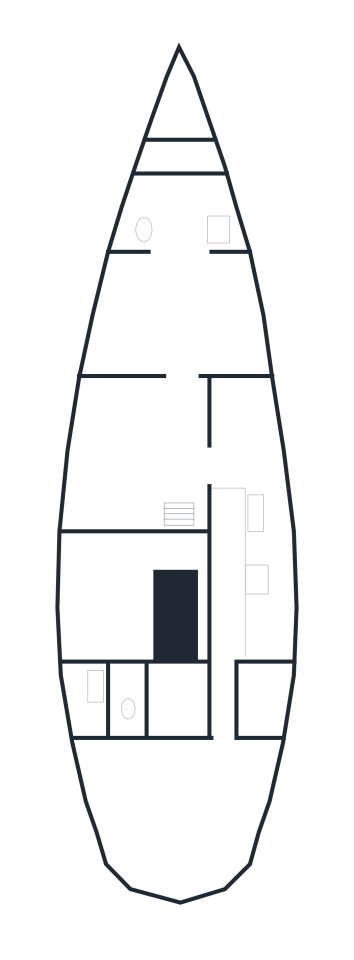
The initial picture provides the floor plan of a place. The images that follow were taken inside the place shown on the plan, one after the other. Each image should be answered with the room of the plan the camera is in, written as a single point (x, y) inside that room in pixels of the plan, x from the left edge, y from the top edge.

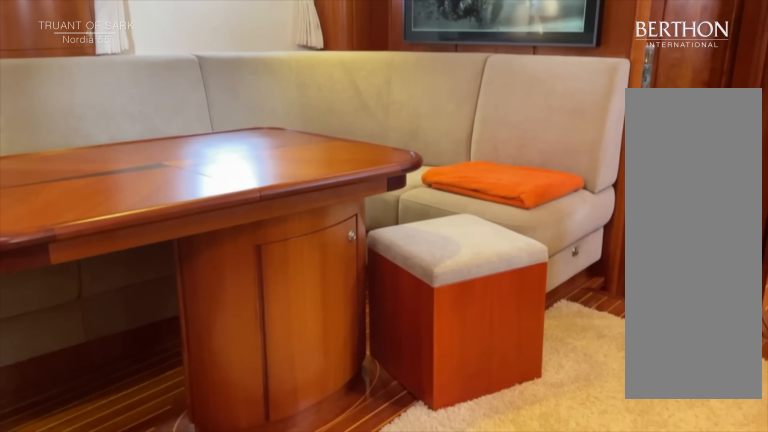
(175, 452)
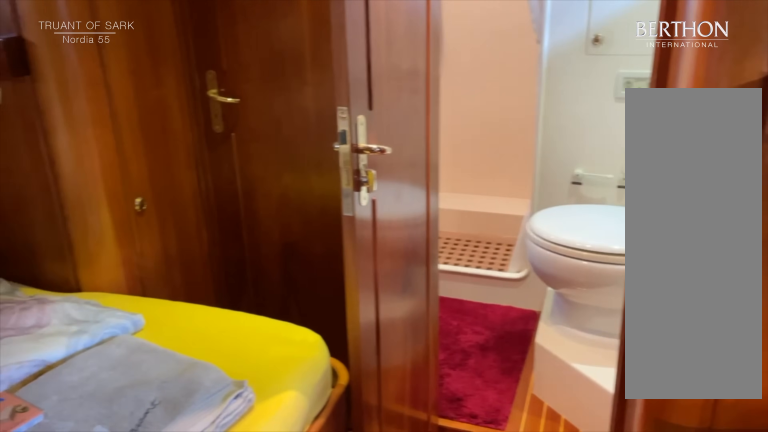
(174, 319)
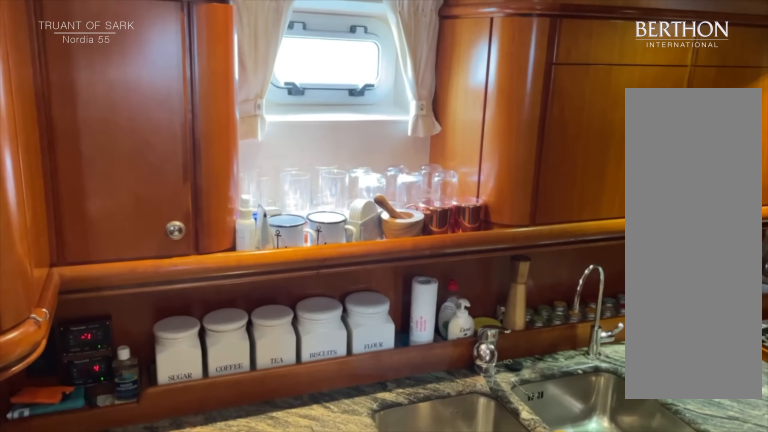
(253, 564)
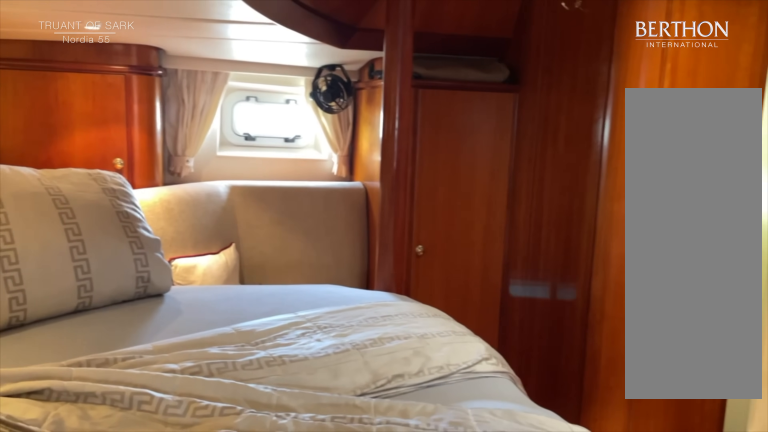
(178, 769)
